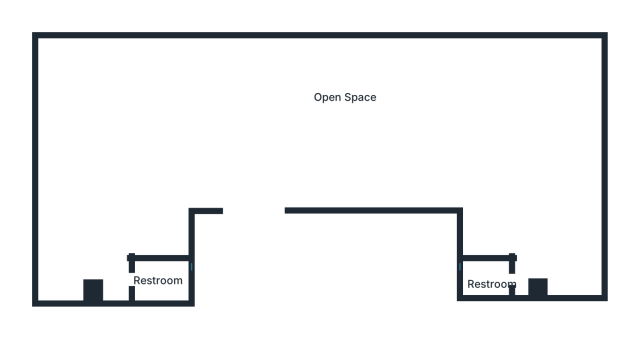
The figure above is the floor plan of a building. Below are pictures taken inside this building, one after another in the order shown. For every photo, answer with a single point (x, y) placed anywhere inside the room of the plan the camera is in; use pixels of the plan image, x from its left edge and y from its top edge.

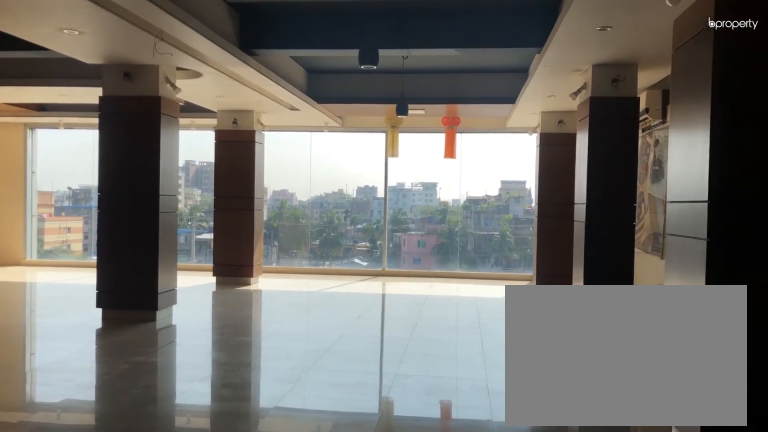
(339, 109)
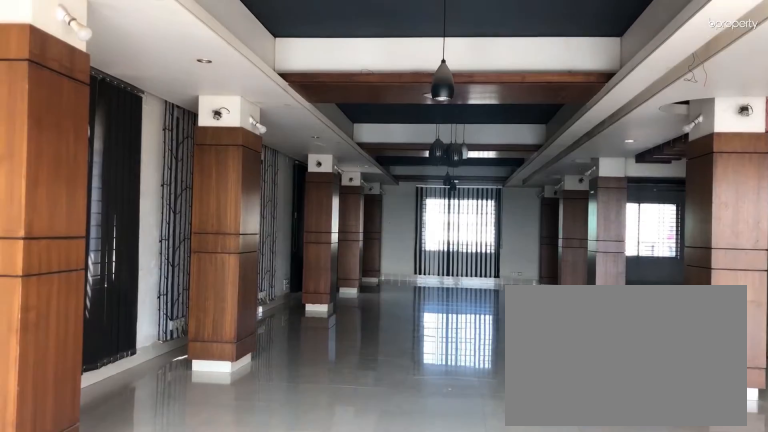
(339, 109)
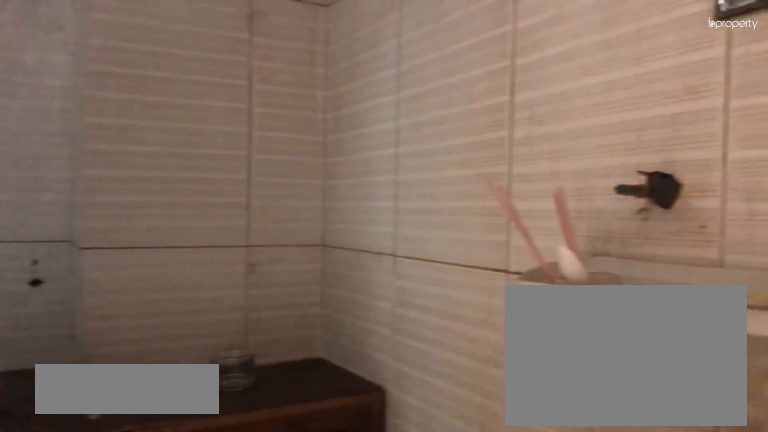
(161, 282)
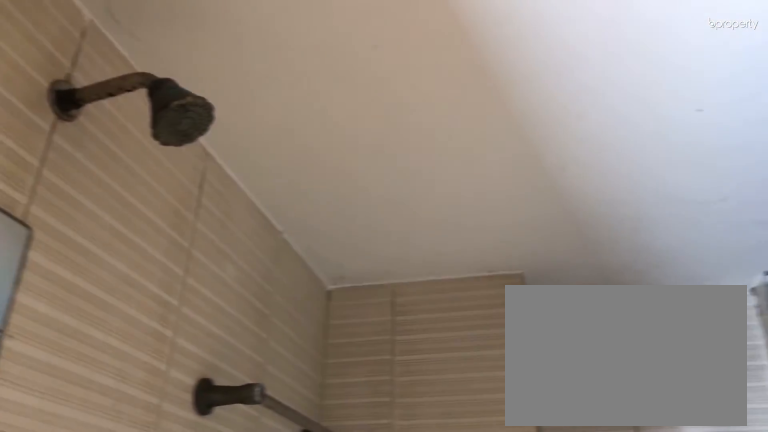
(492, 282)
